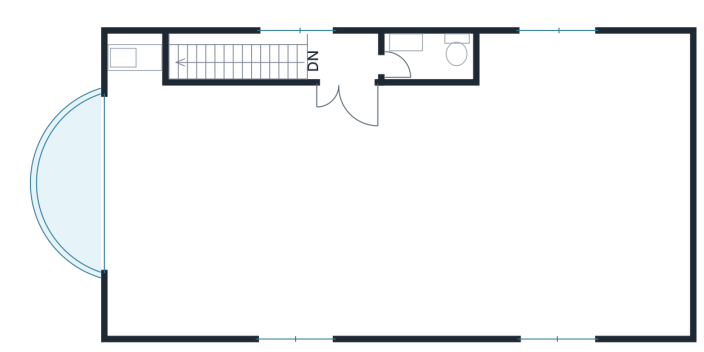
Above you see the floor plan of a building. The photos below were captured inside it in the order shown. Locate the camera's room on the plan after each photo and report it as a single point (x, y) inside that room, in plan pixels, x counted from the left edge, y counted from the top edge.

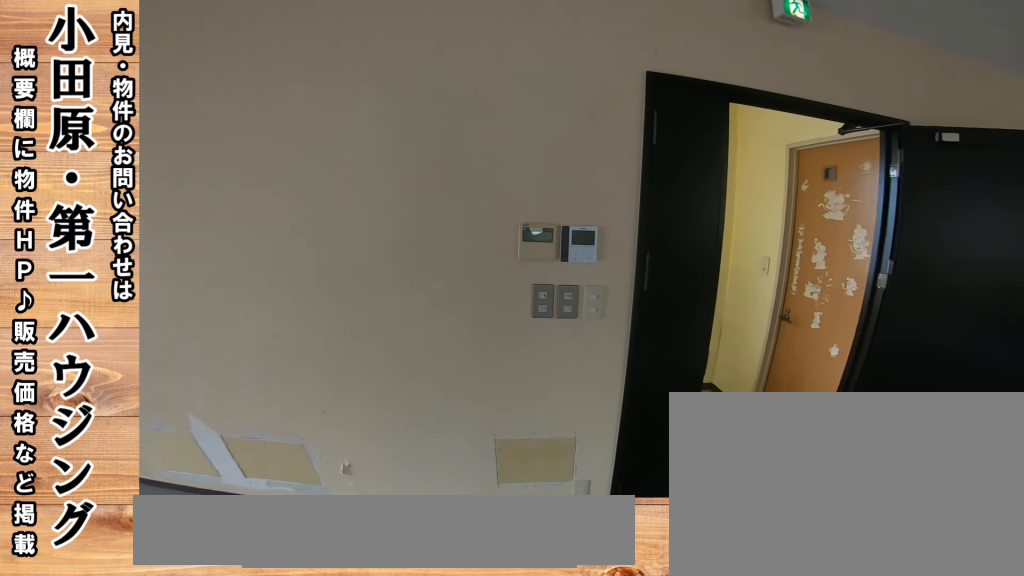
(395, 196)
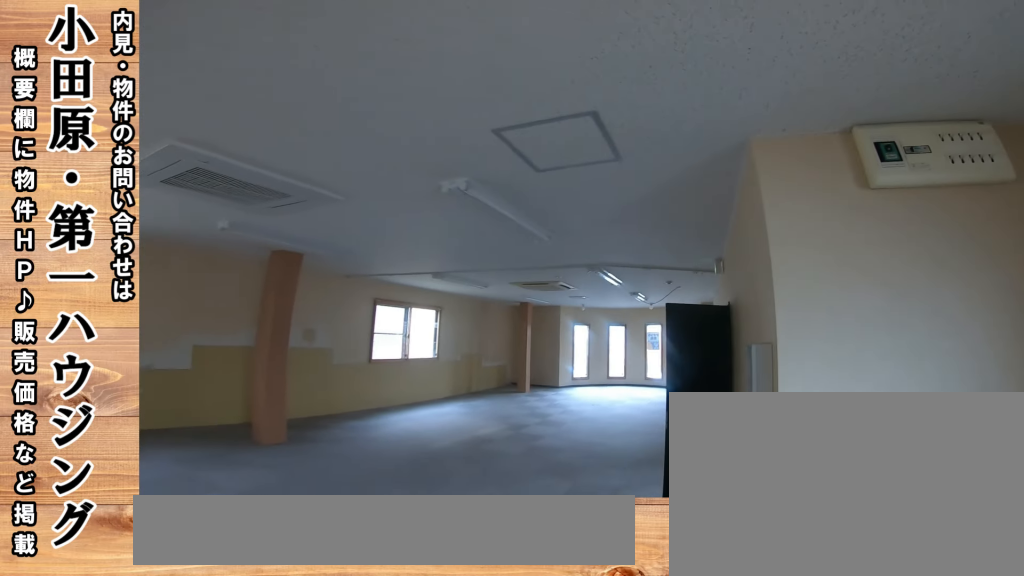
(397, 212)
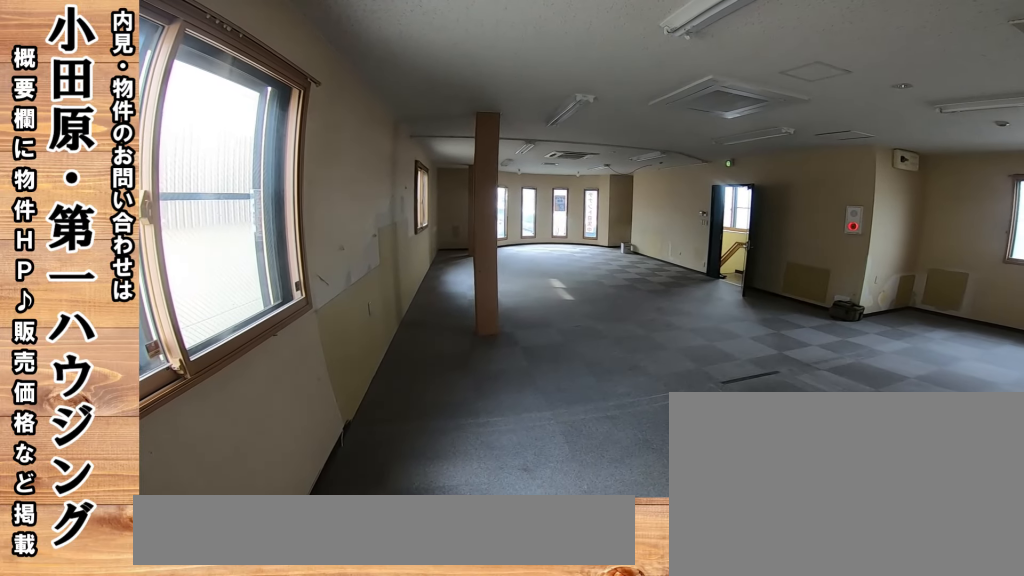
(395, 187)
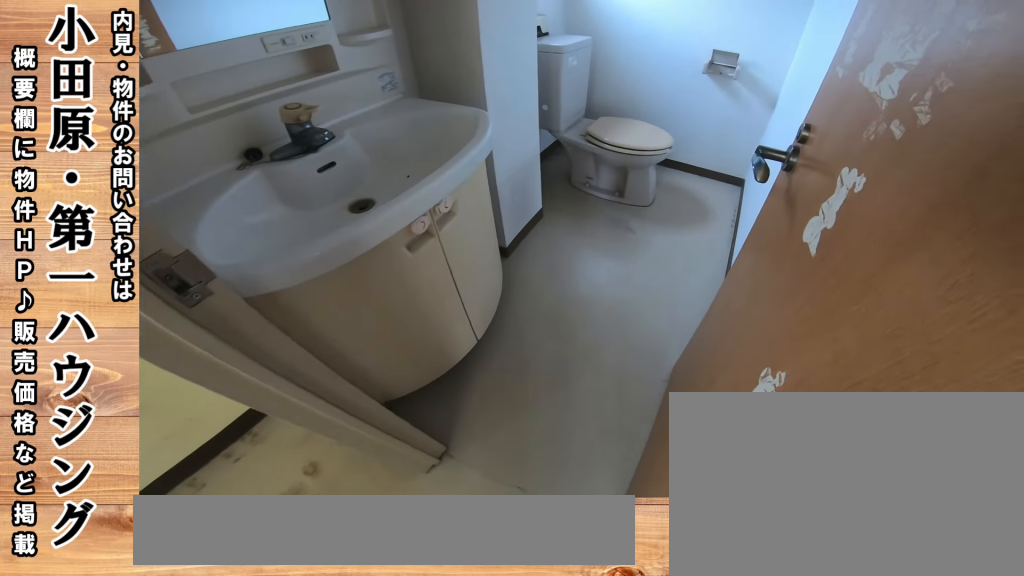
(426, 58)
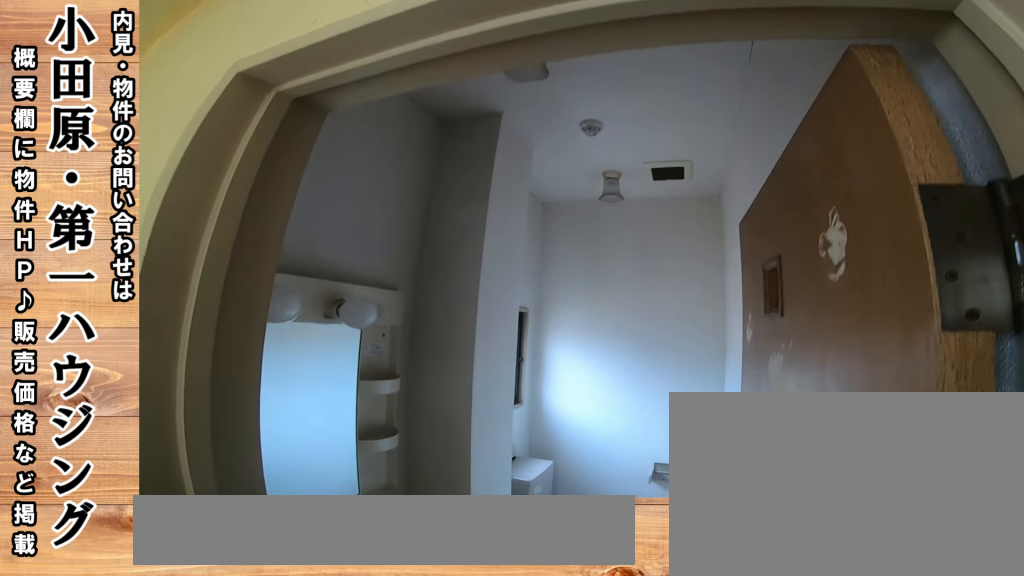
(426, 58)
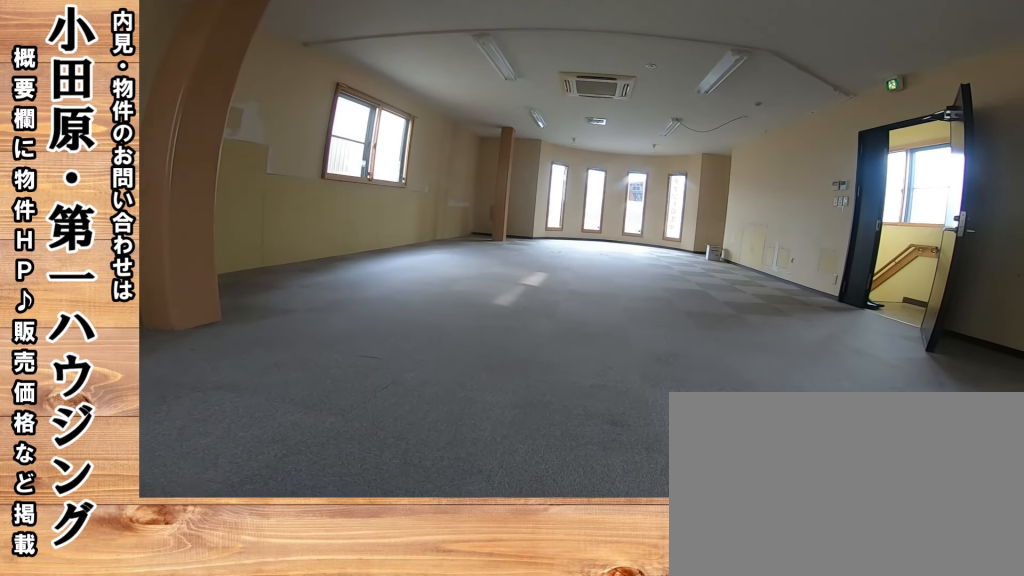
(396, 196)
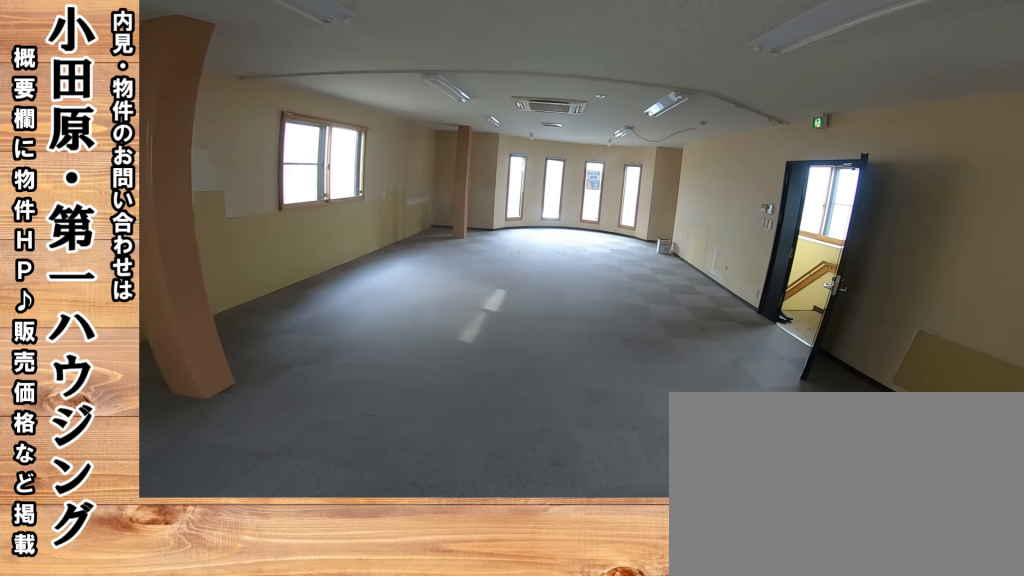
(396, 196)
